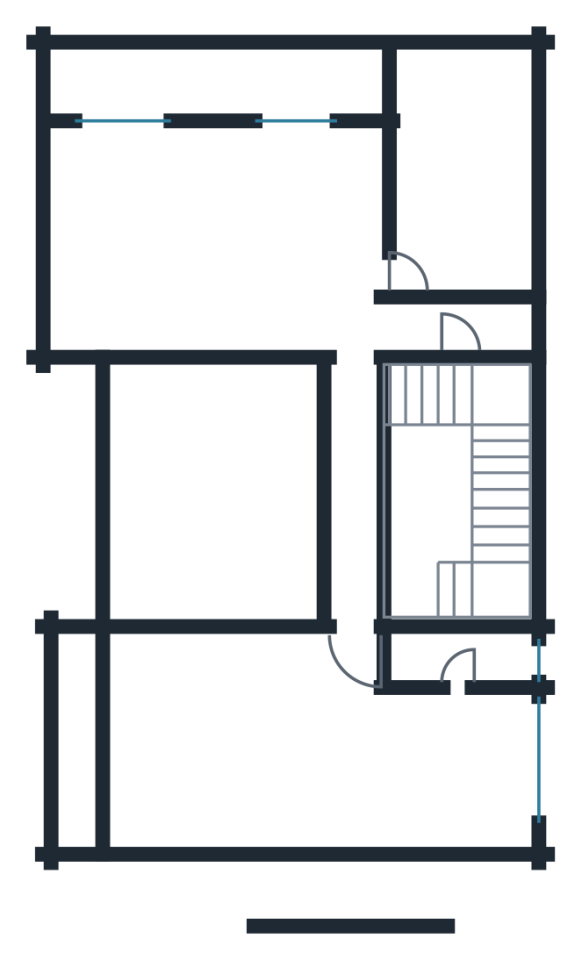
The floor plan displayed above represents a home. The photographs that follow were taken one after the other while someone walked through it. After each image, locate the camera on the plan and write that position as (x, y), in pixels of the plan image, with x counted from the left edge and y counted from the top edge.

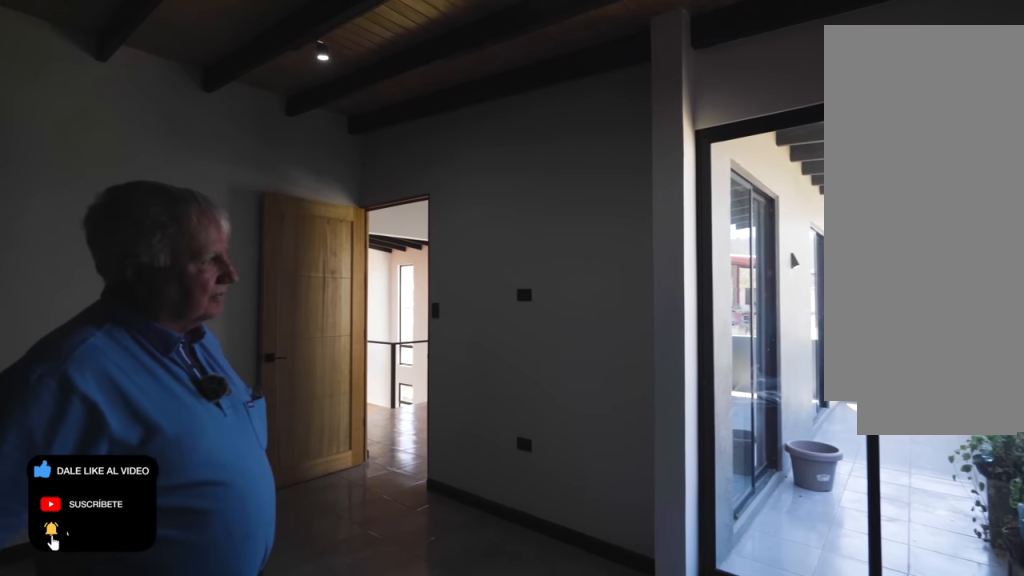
(504, 114)
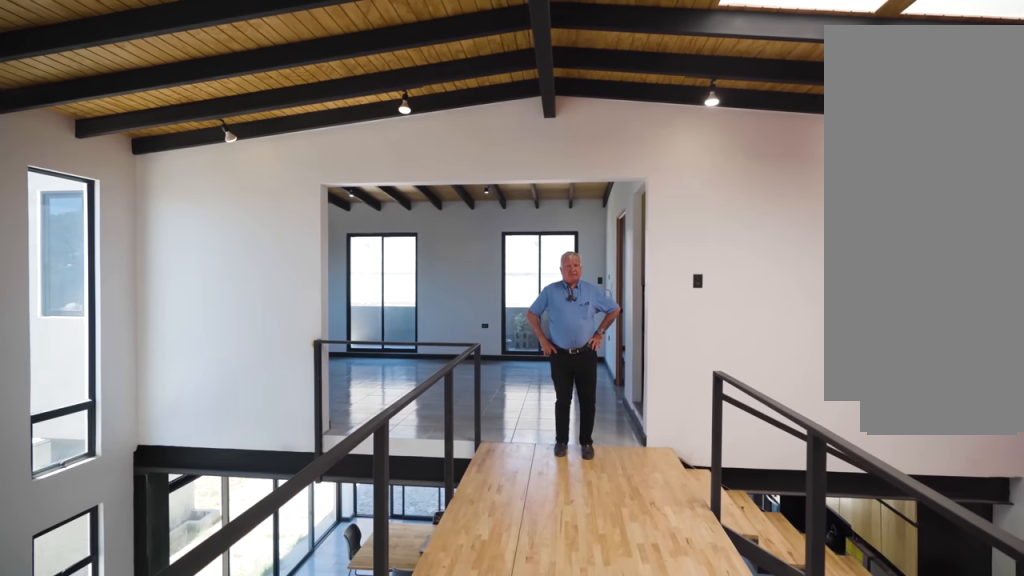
(349, 449)
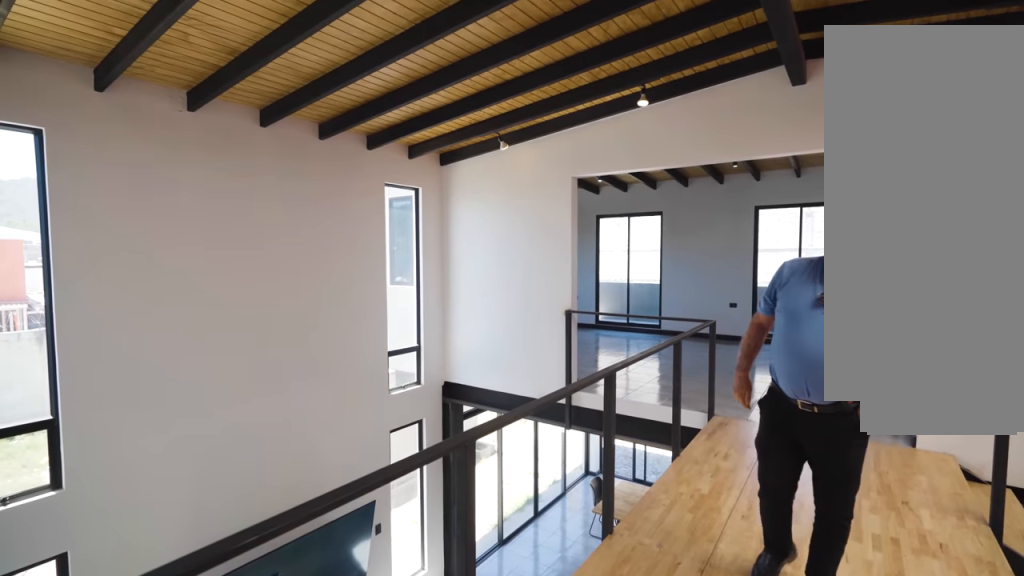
(343, 589)
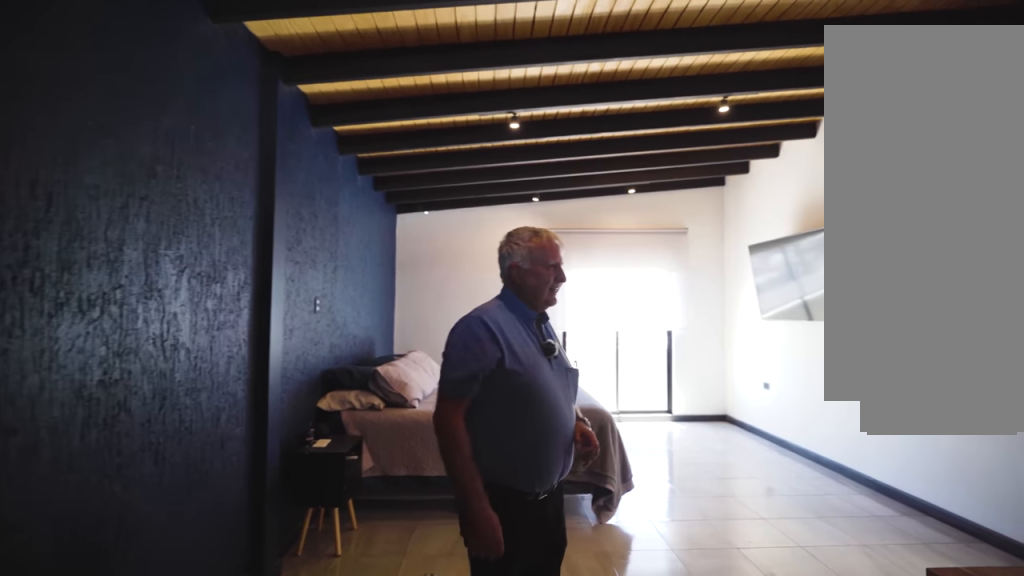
(456, 736)
